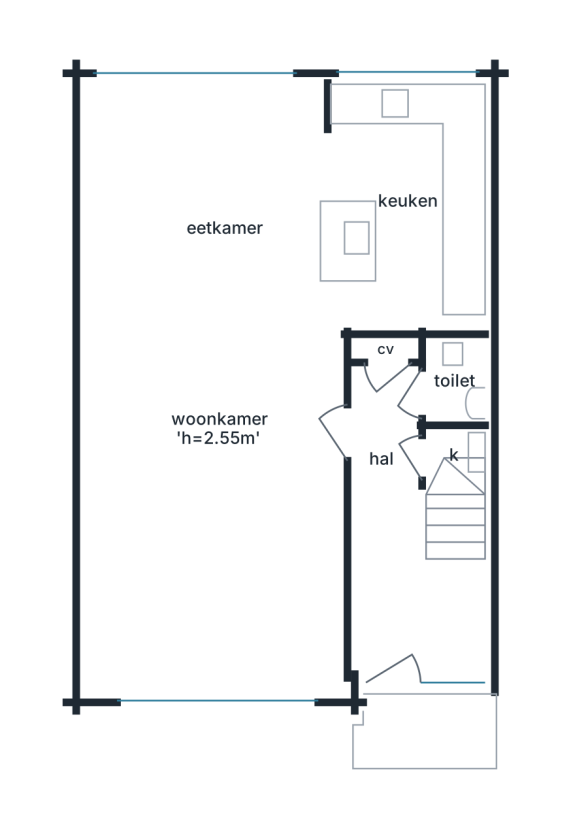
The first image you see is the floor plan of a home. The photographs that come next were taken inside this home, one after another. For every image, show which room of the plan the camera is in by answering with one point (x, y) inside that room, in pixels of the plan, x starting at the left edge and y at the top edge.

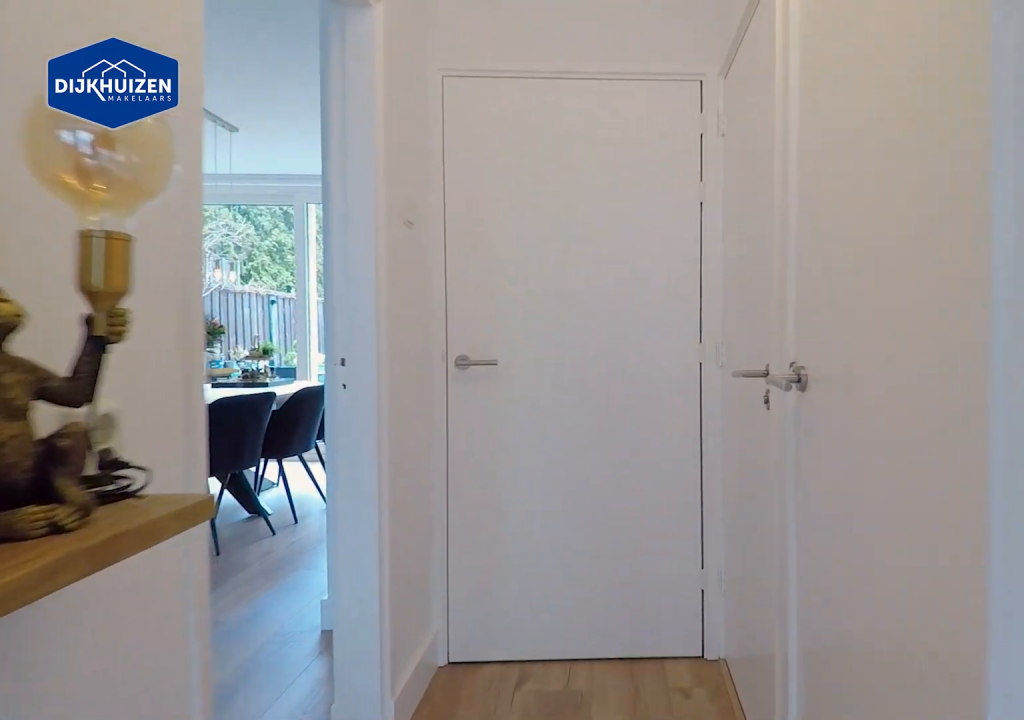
(402, 547)
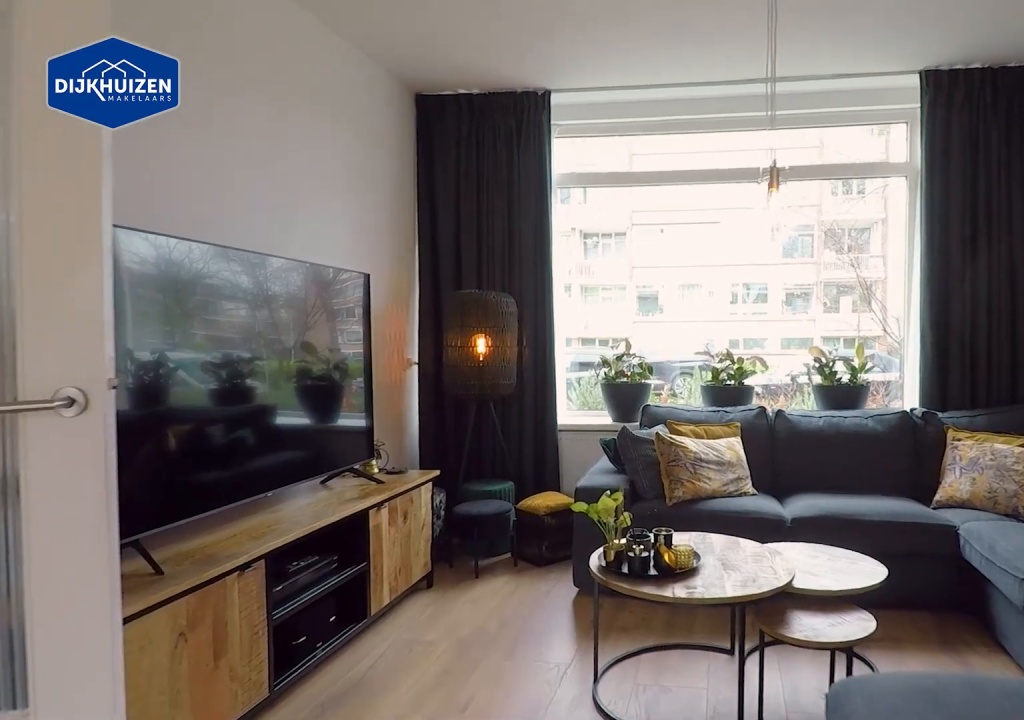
(204, 417)
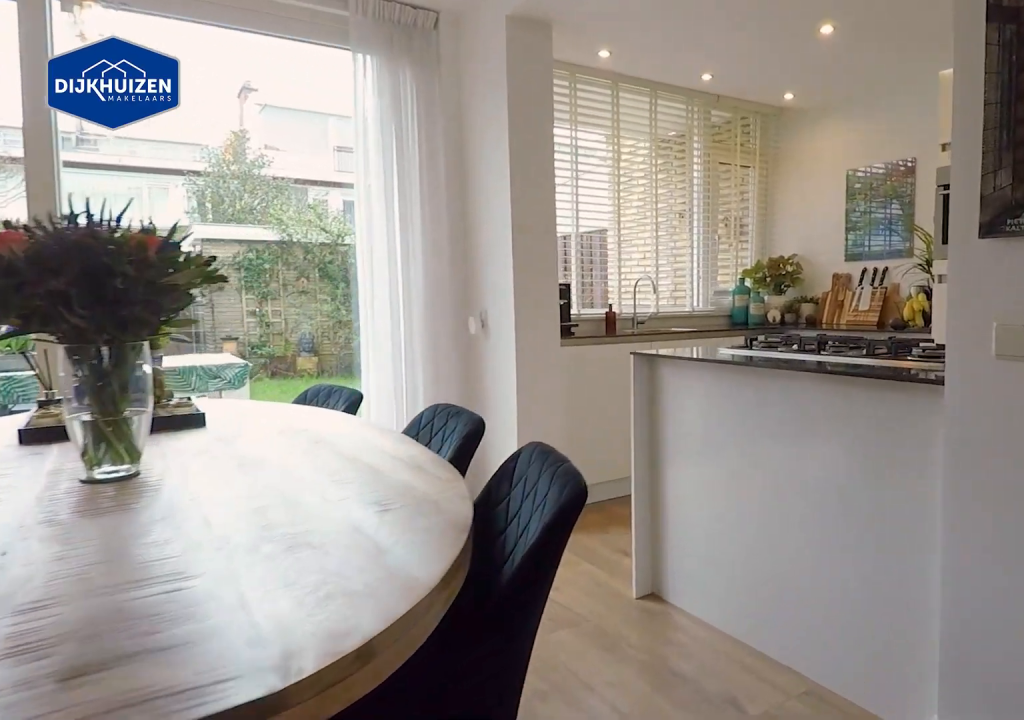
(205, 418)
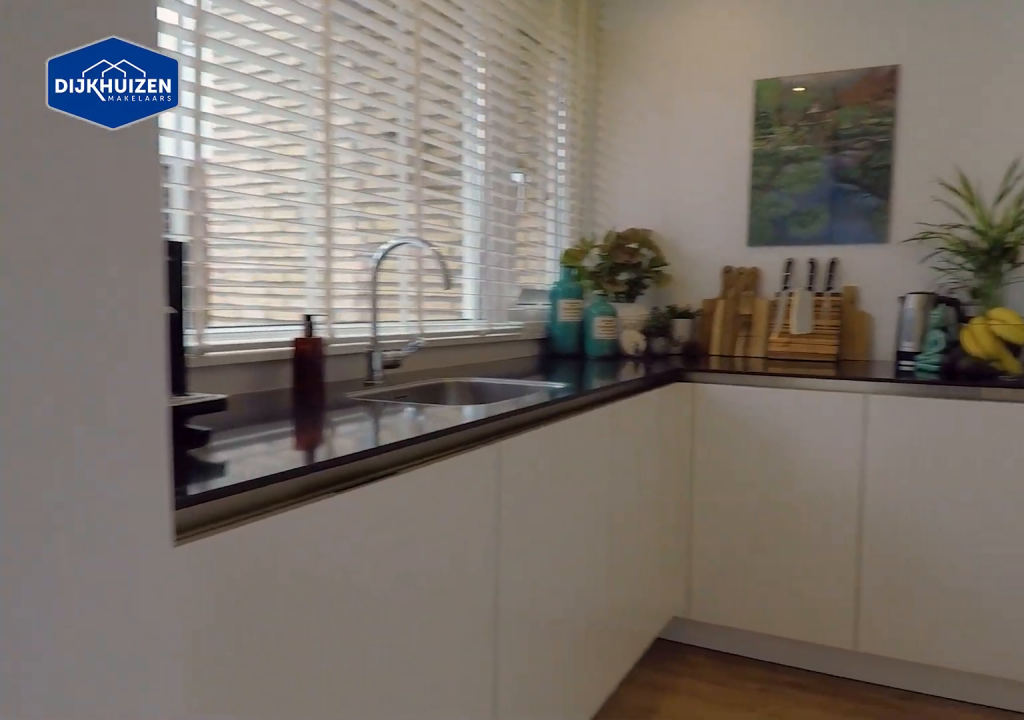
(402, 206)
